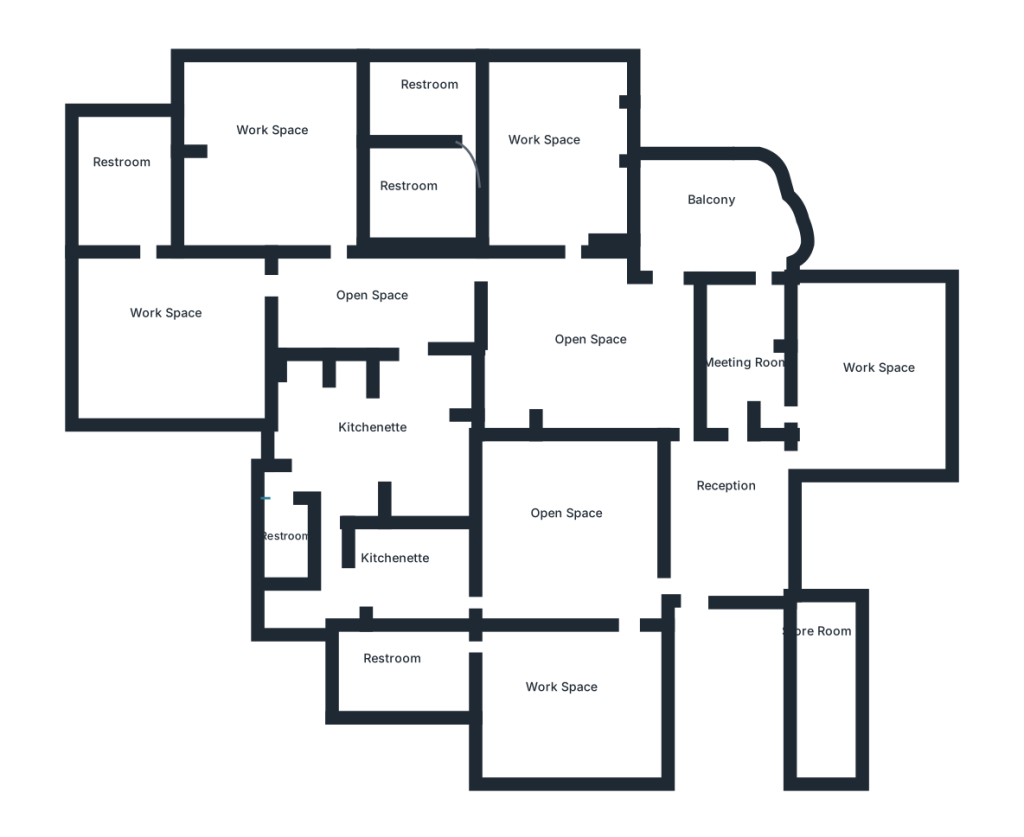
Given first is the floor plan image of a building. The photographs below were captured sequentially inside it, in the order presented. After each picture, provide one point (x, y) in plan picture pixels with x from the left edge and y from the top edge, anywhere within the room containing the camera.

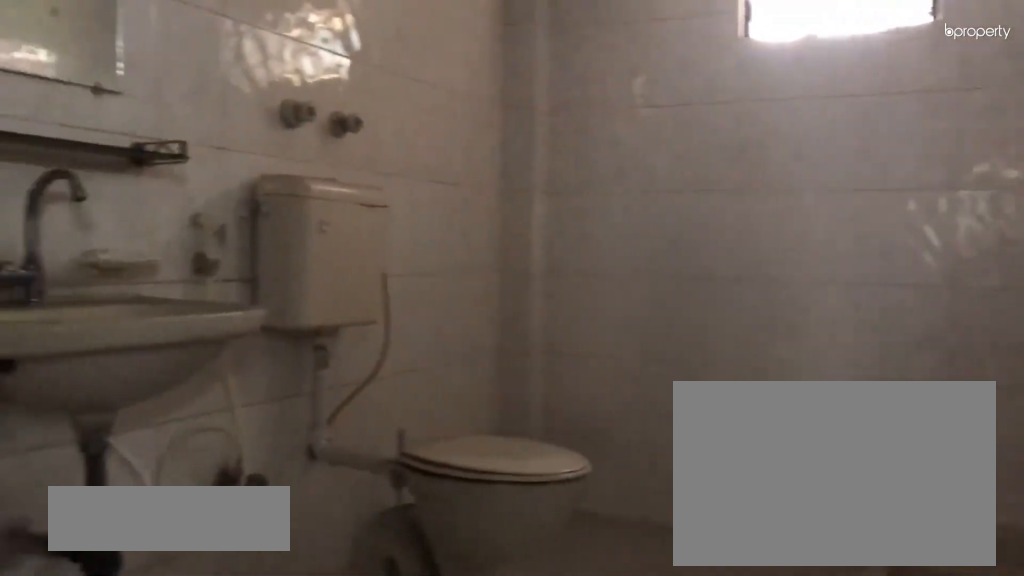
(139, 188)
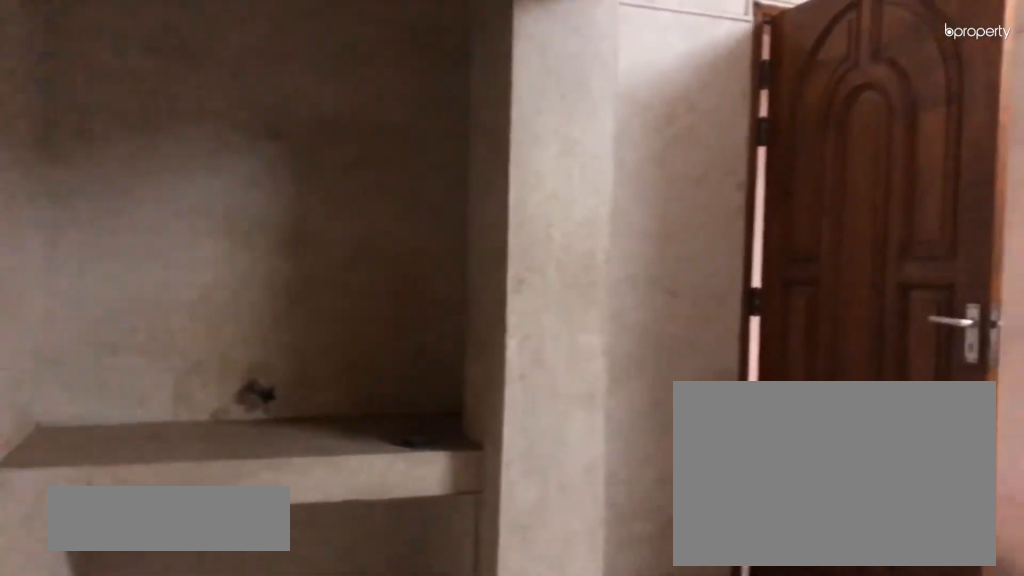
(415, 439)
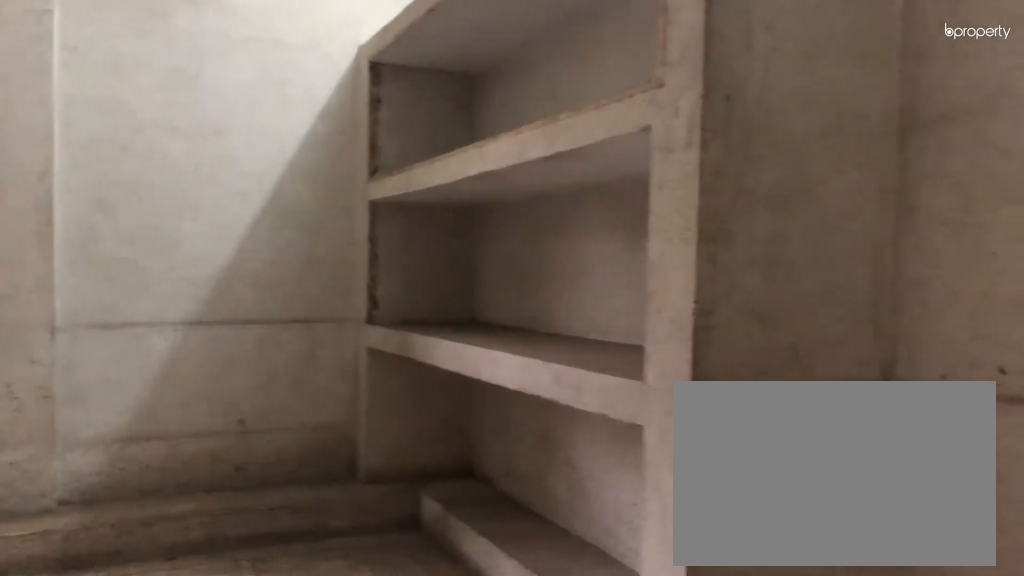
(415, 439)
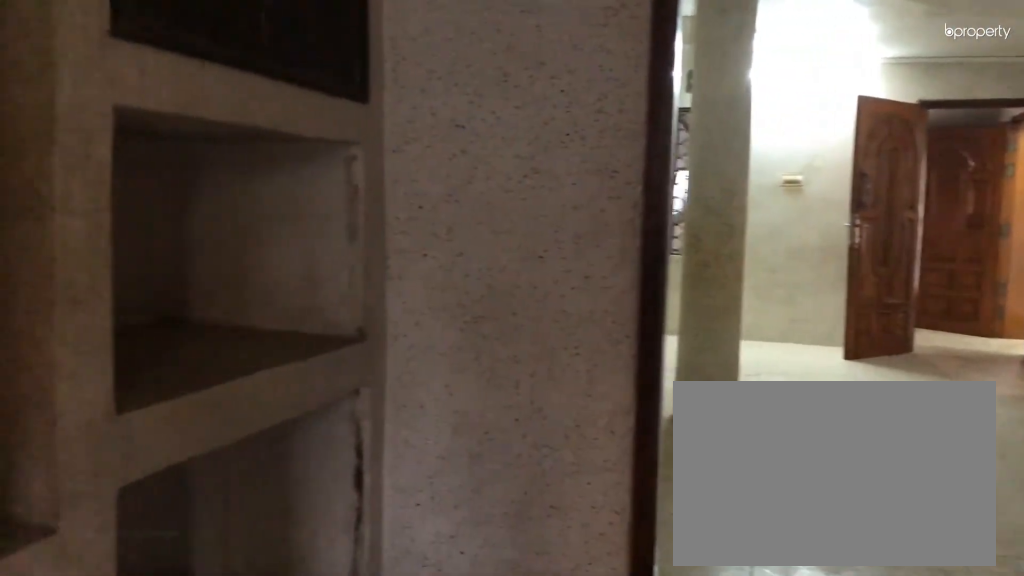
(414, 582)
